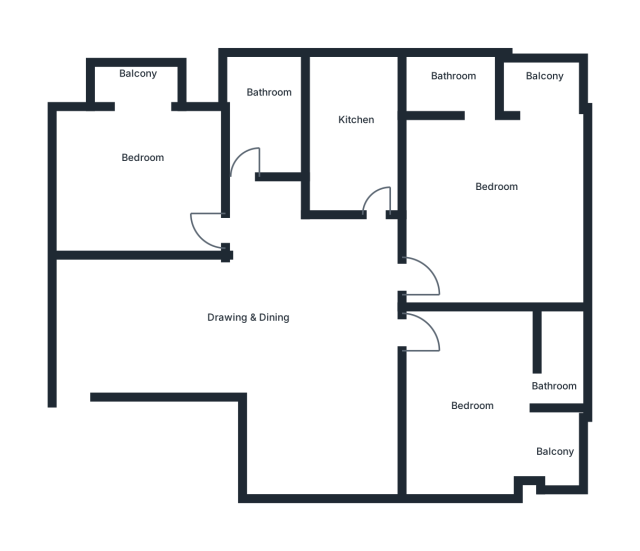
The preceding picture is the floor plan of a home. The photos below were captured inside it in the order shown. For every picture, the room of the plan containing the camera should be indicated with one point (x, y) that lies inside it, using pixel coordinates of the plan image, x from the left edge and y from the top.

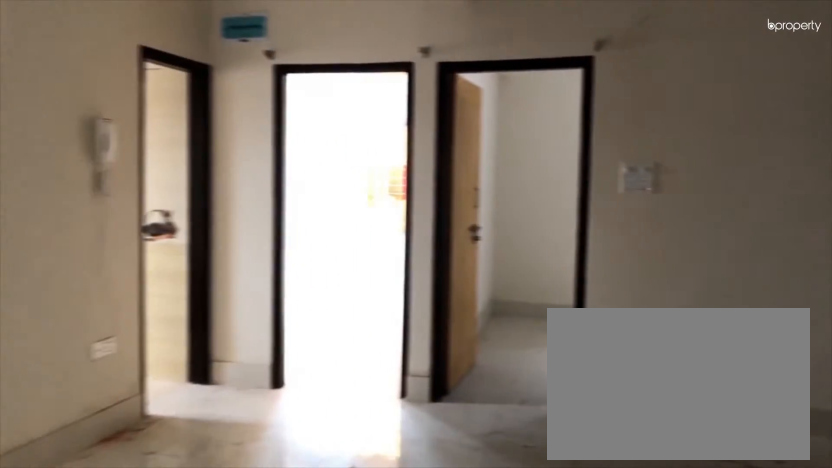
(286, 324)
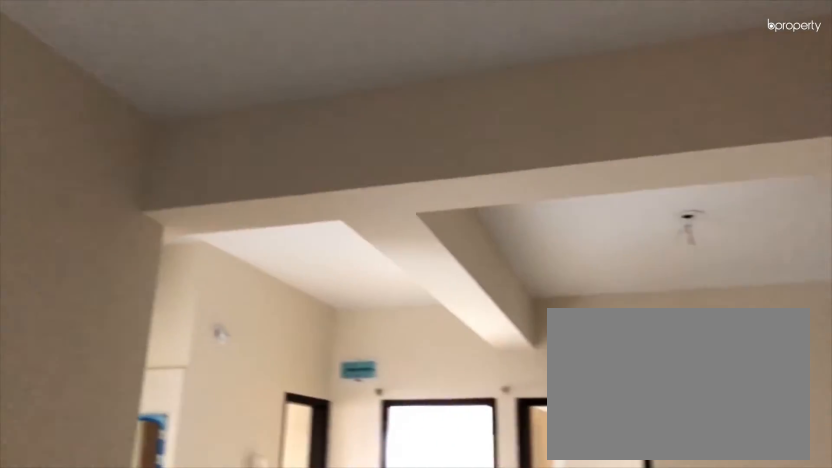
(283, 311)
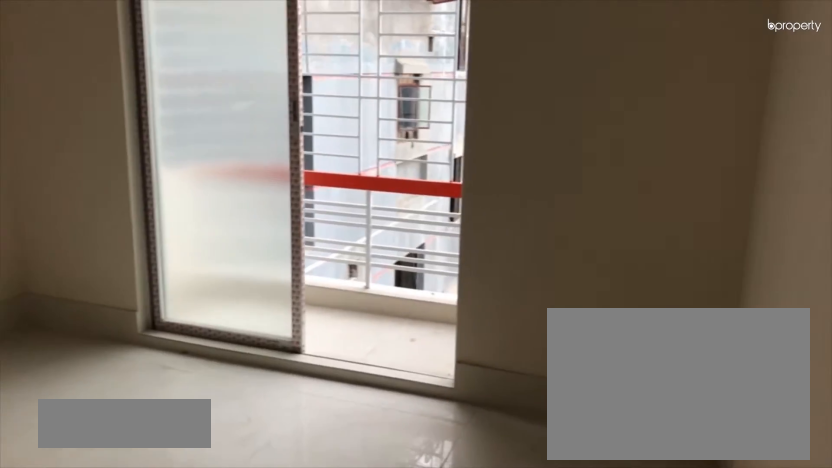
(132, 171)
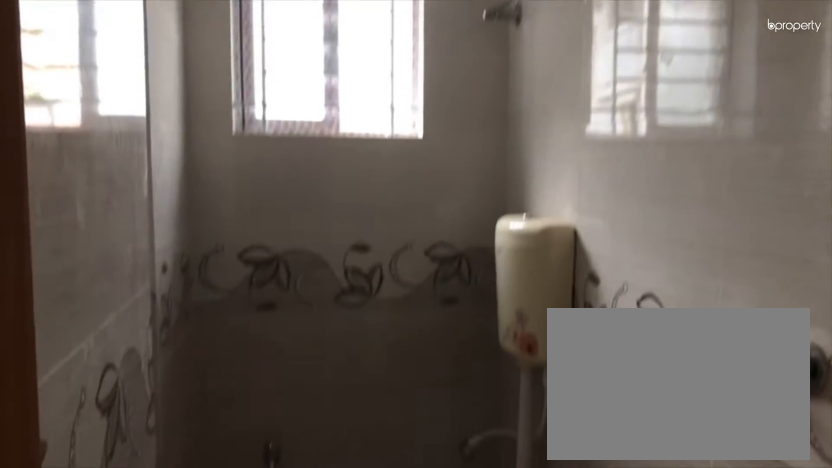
(261, 116)
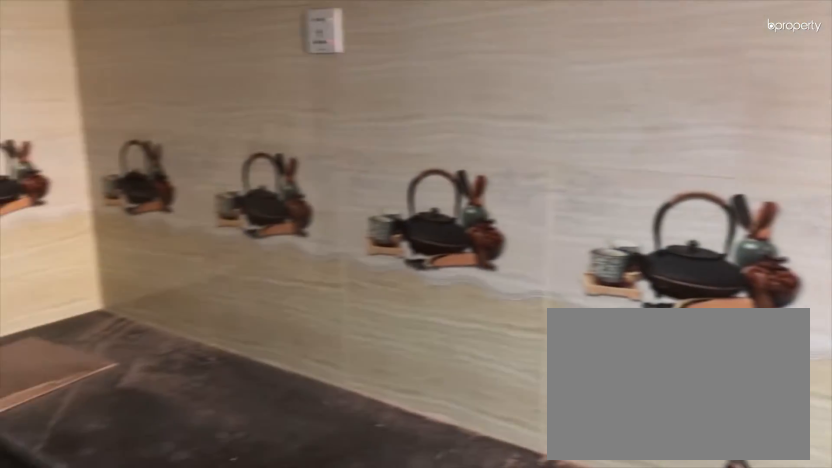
(358, 133)
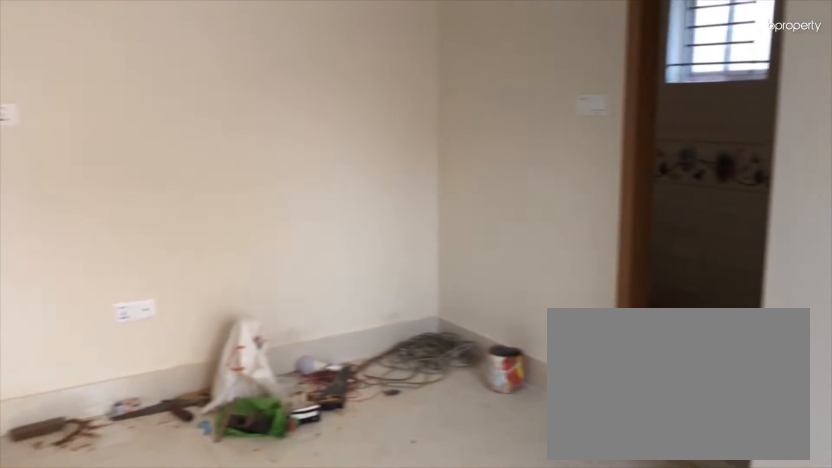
(489, 186)
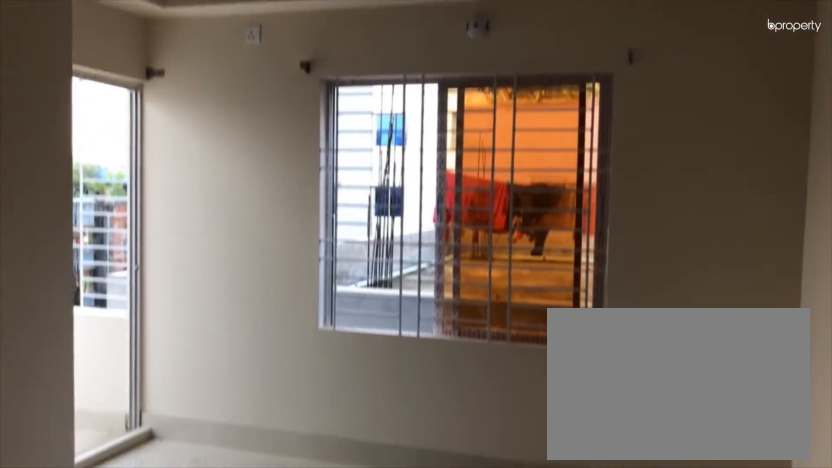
(482, 175)
